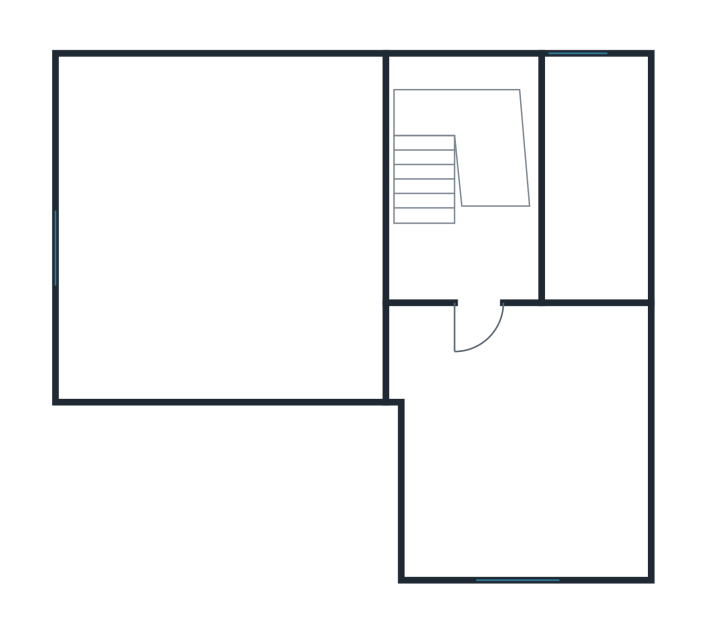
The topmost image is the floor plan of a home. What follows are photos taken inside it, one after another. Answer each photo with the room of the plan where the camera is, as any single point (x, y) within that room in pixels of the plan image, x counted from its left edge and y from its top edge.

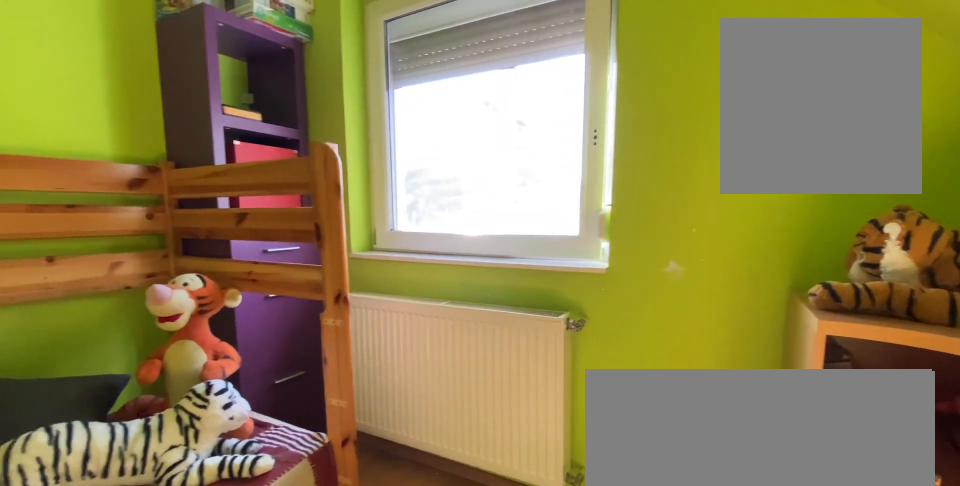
(505, 467)
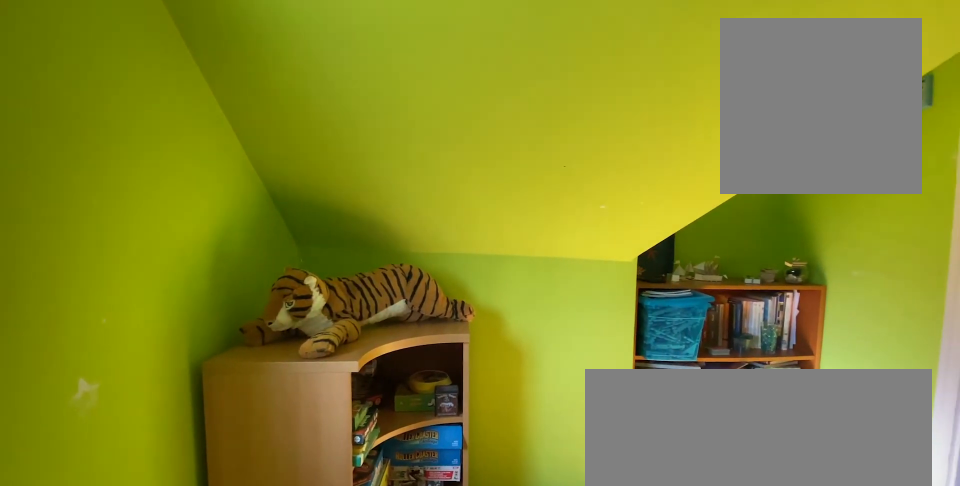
(505, 467)
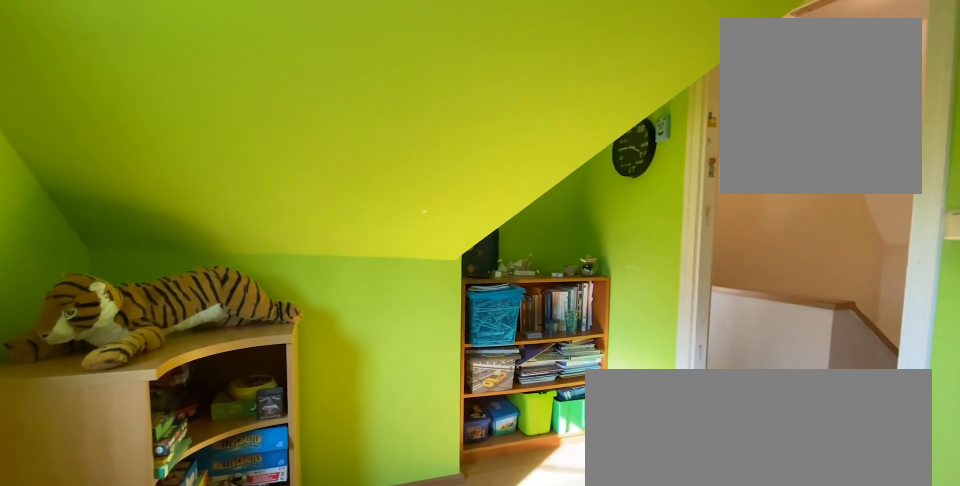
(505, 467)
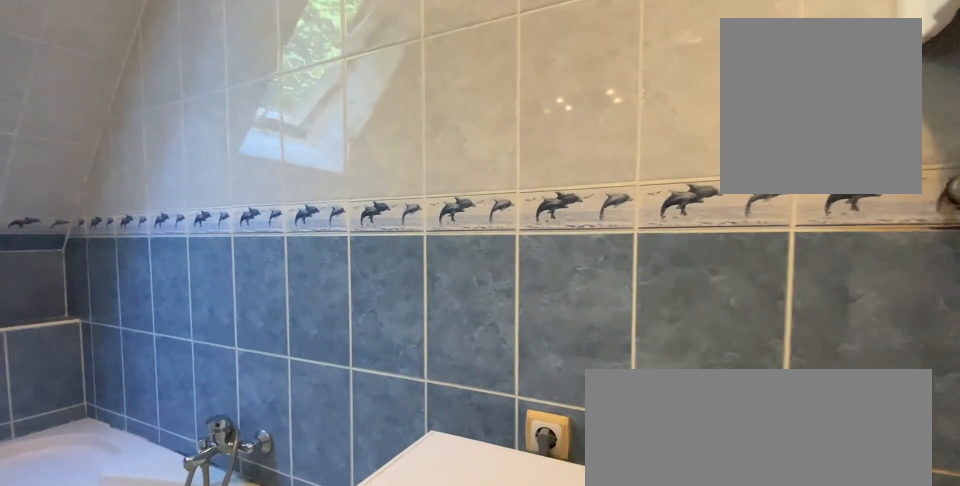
(581, 192)
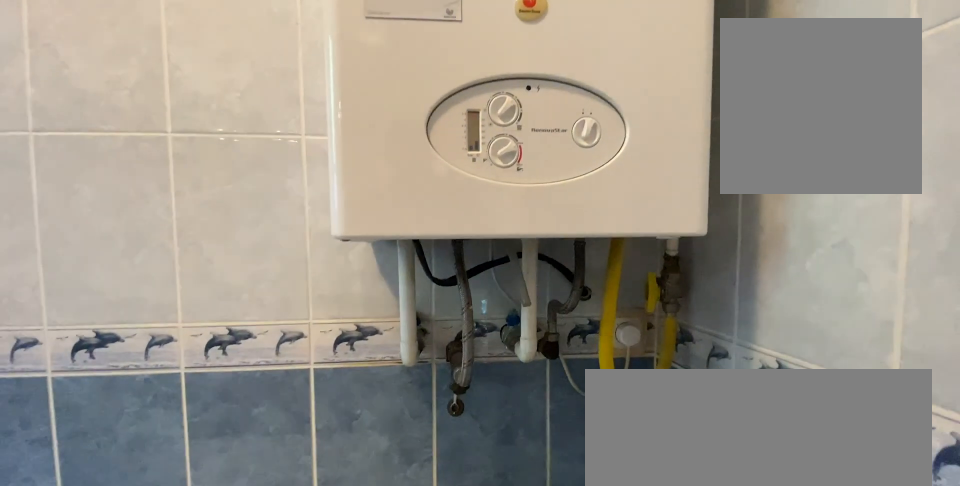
(581, 192)
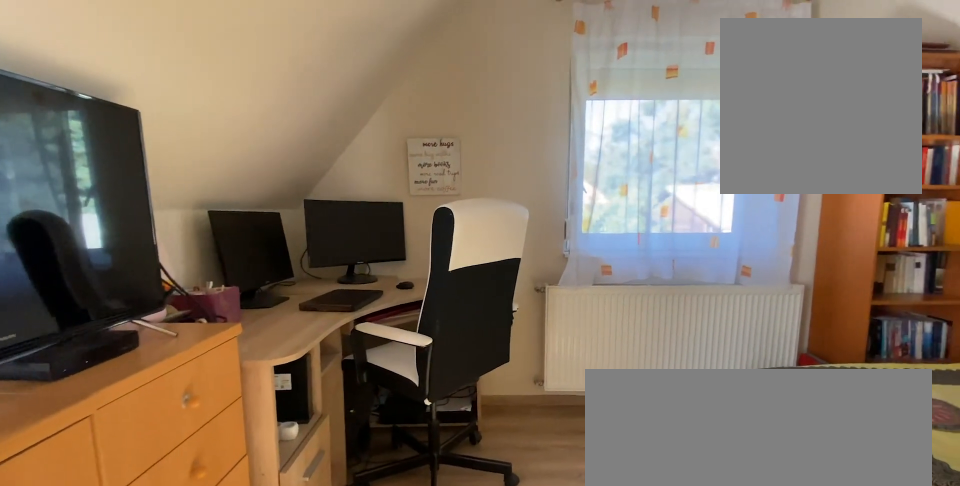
(221, 245)
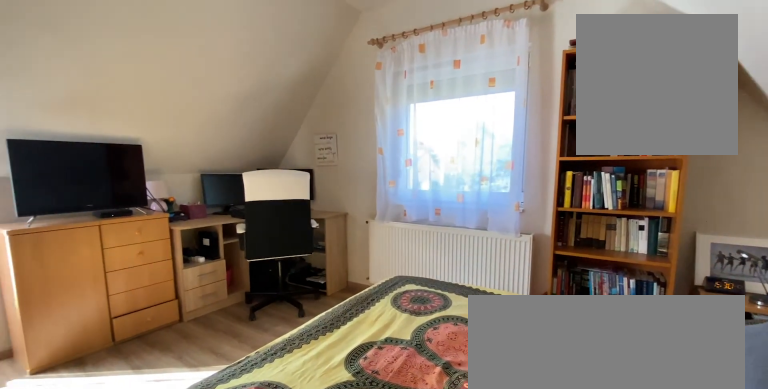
(221, 245)
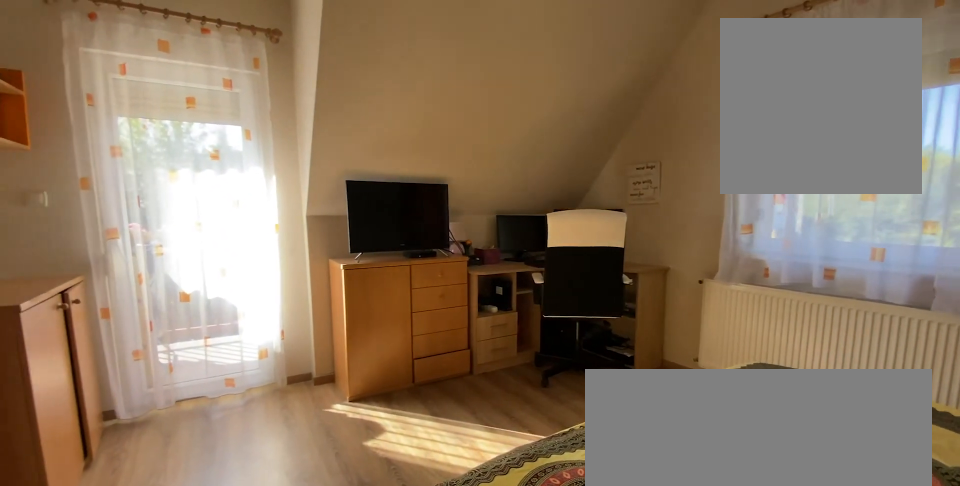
(221, 245)
